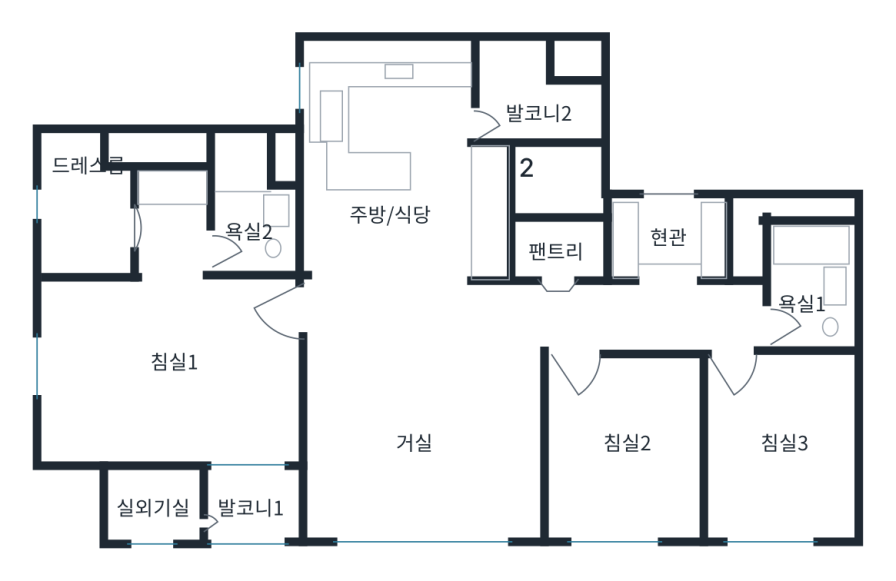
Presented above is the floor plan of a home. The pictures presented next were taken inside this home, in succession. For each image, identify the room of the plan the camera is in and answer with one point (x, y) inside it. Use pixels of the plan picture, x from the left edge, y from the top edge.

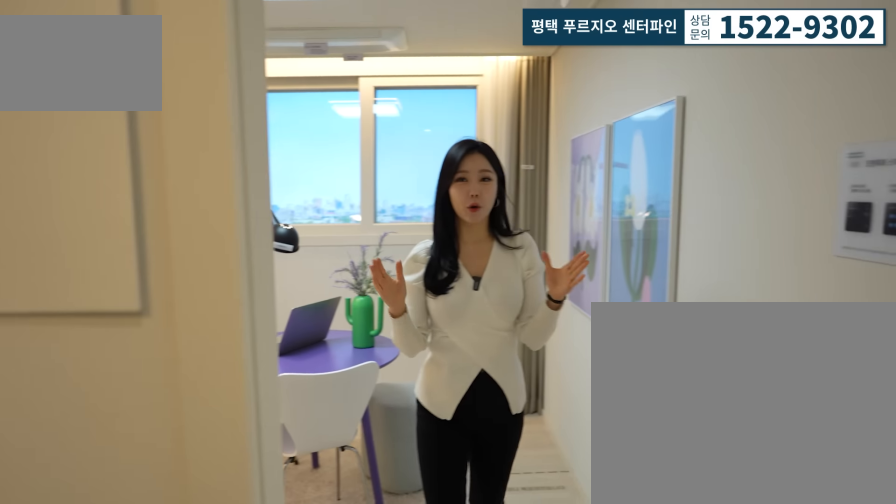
(621, 440)
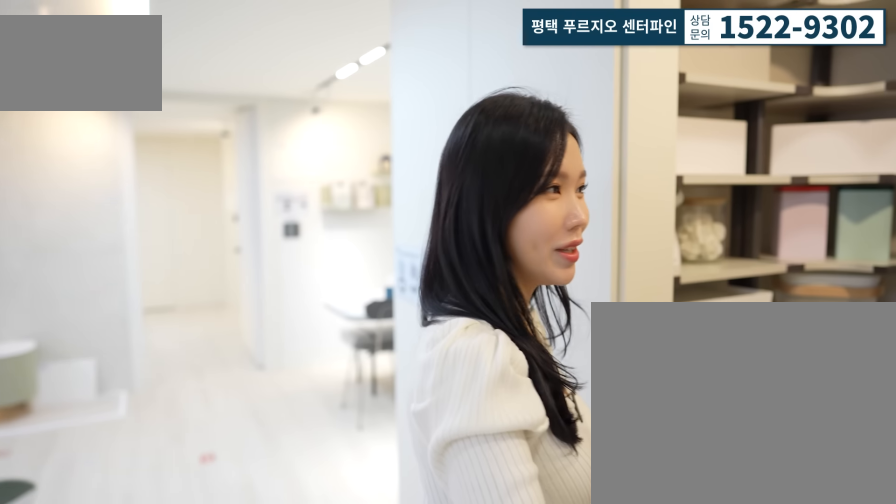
(560, 281)
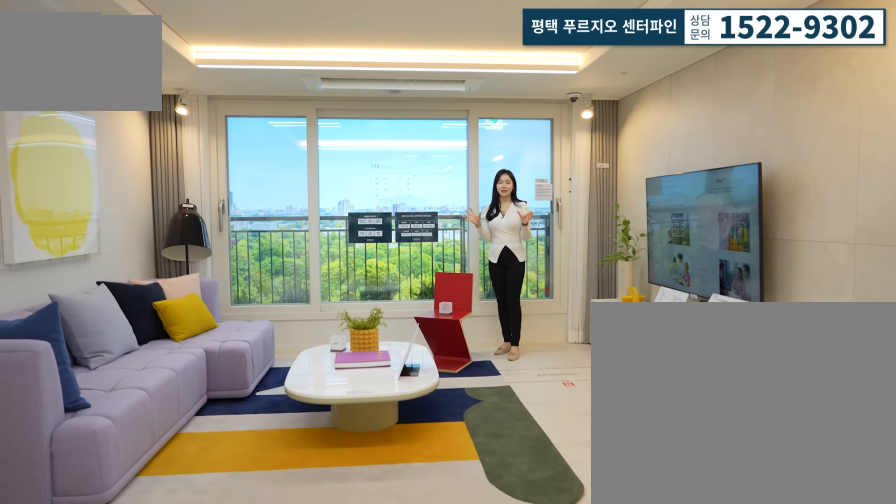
(418, 430)
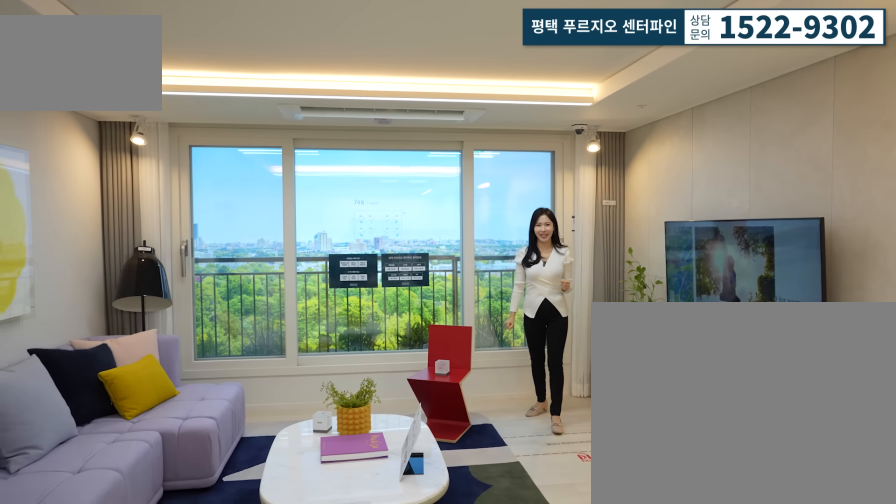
(418, 429)
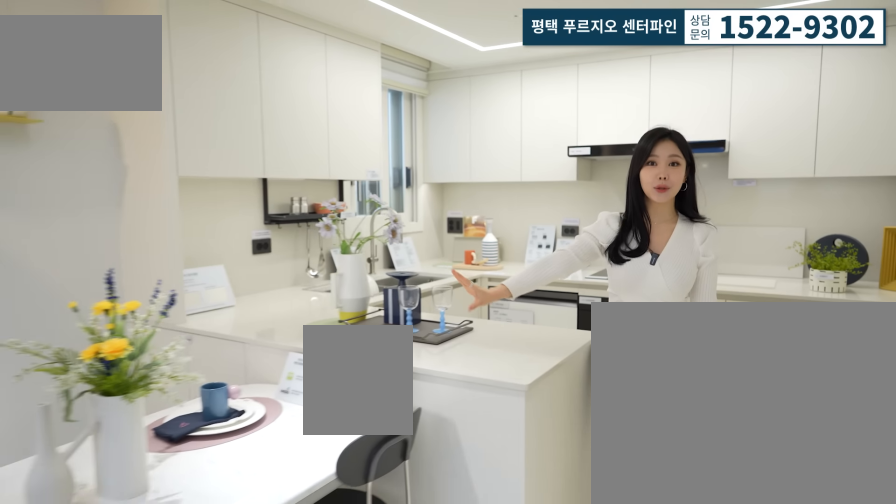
(408, 176)
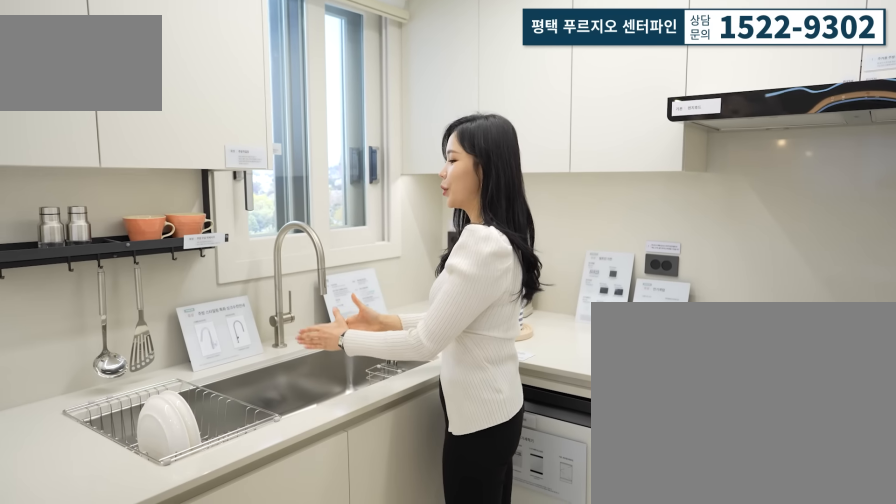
(408, 176)
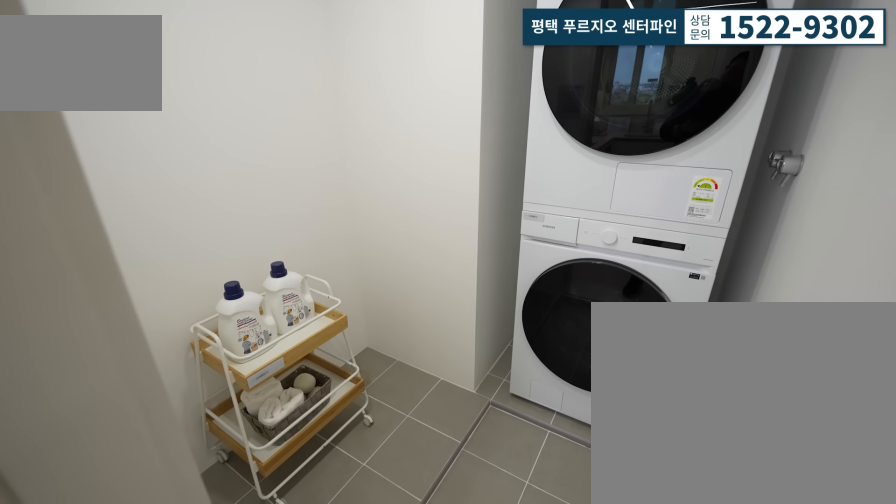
(541, 104)
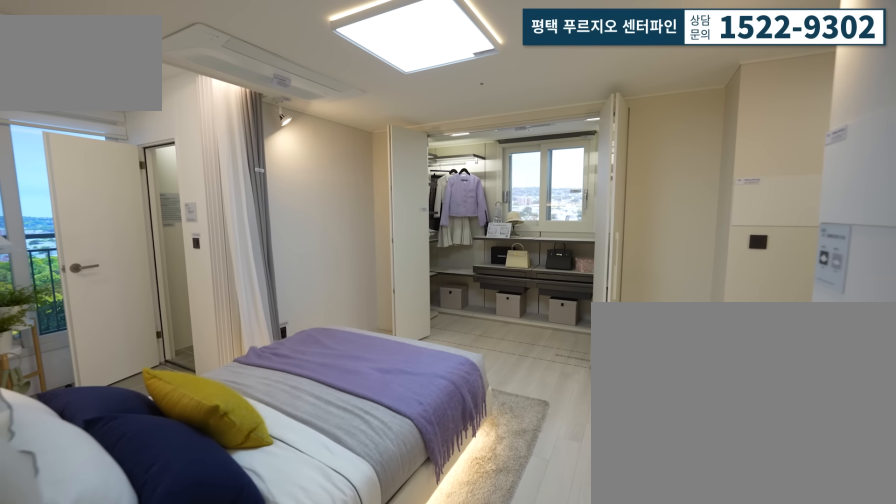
(169, 359)
